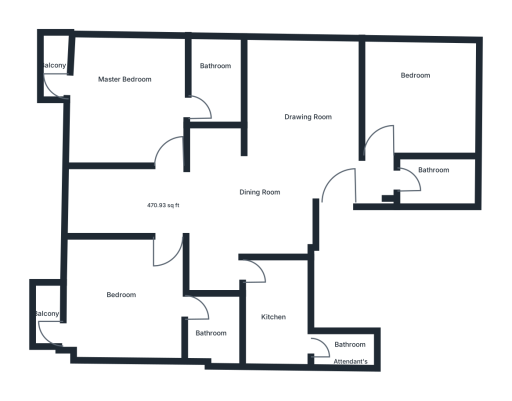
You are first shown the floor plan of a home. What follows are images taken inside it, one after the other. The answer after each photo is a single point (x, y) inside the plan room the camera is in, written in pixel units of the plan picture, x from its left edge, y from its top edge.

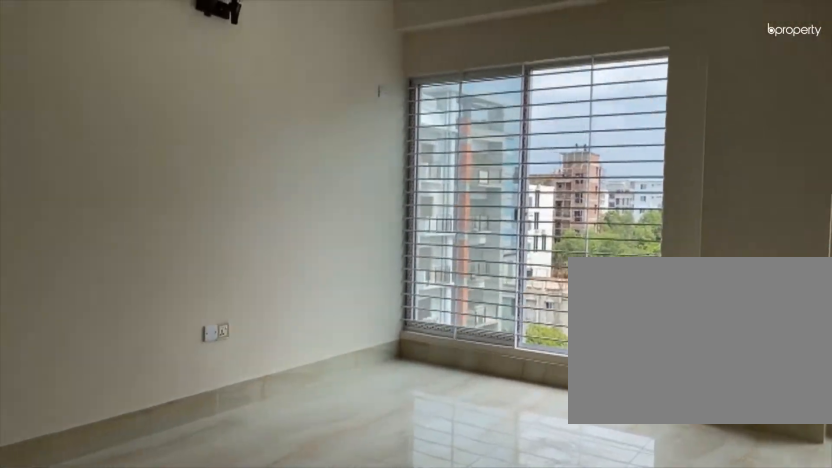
(288, 162)
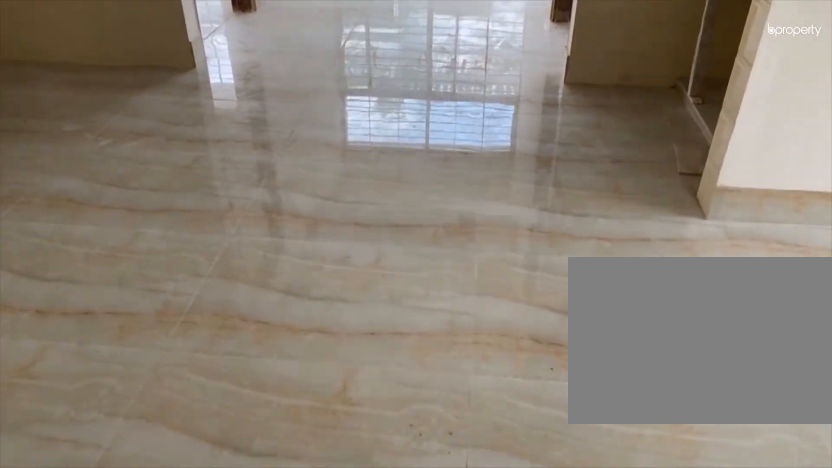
(288, 162)
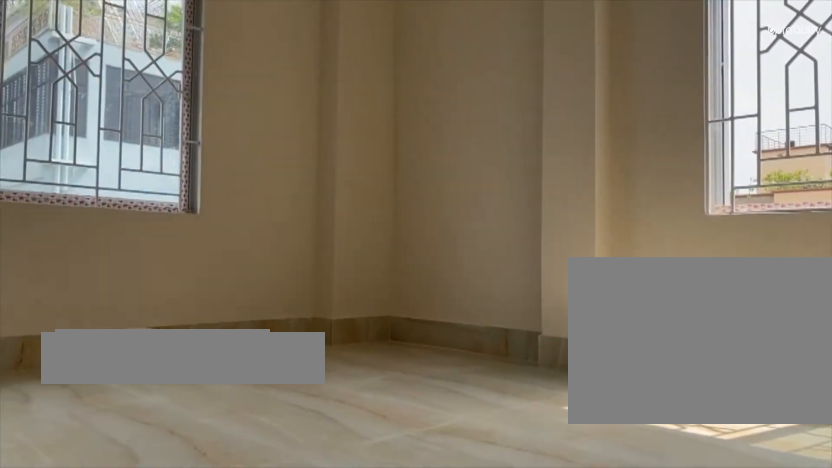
(427, 101)
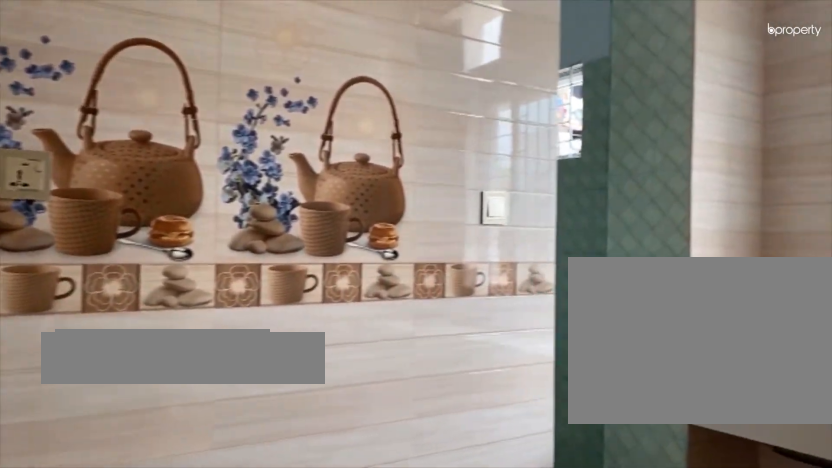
(275, 318)
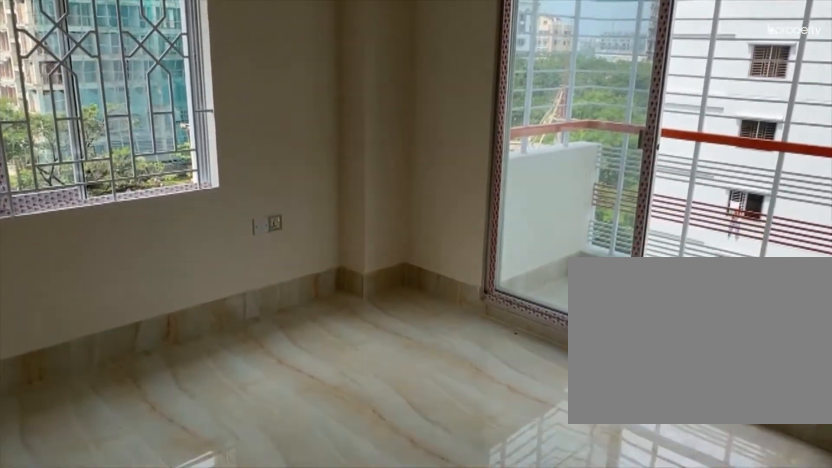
(129, 292)
